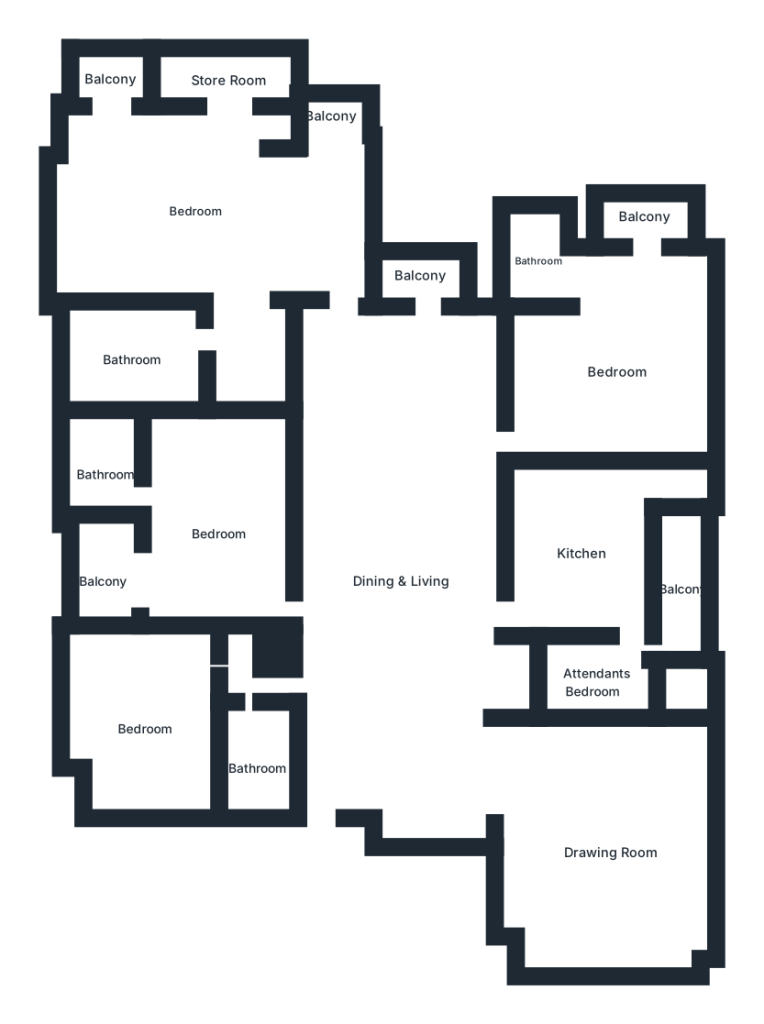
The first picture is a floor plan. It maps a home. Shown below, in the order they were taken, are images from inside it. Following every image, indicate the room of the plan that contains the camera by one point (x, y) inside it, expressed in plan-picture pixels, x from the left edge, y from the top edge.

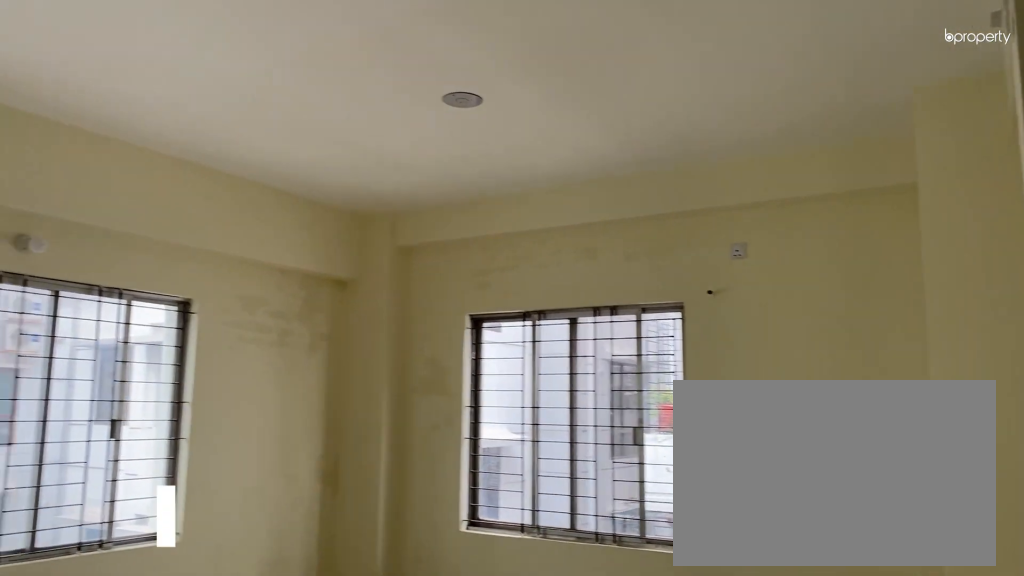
(608, 855)
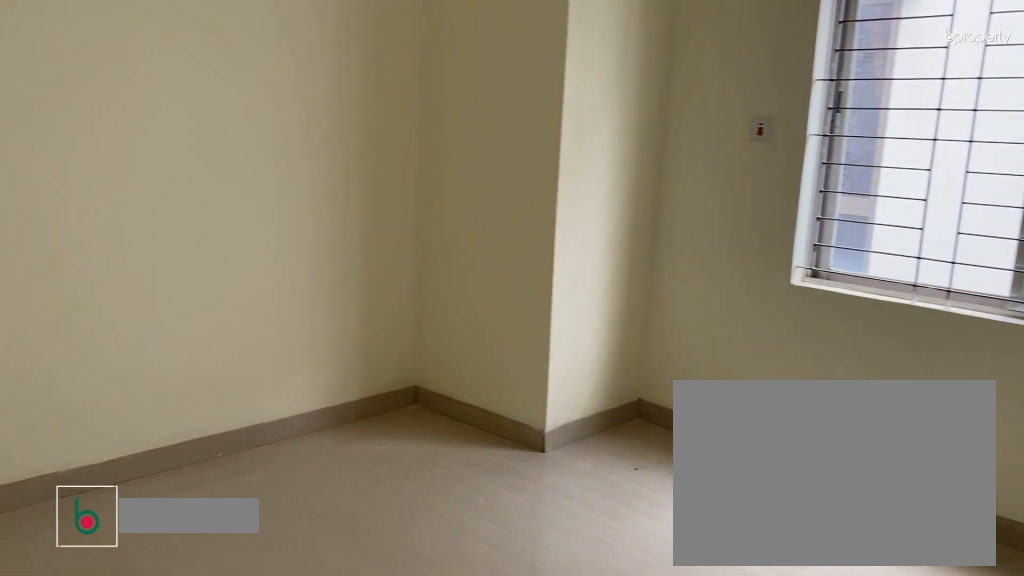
(148, 729)
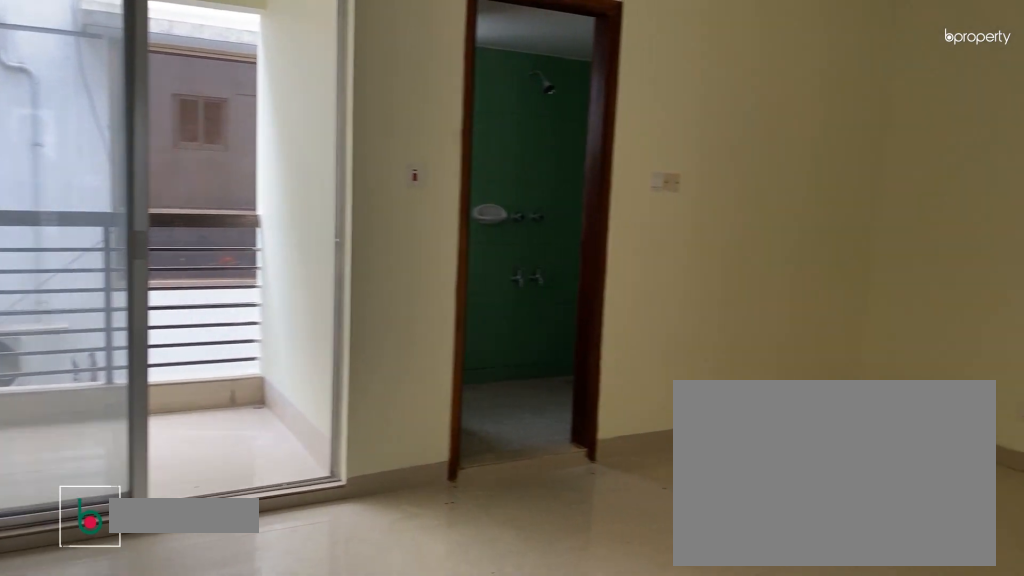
(220, 533)
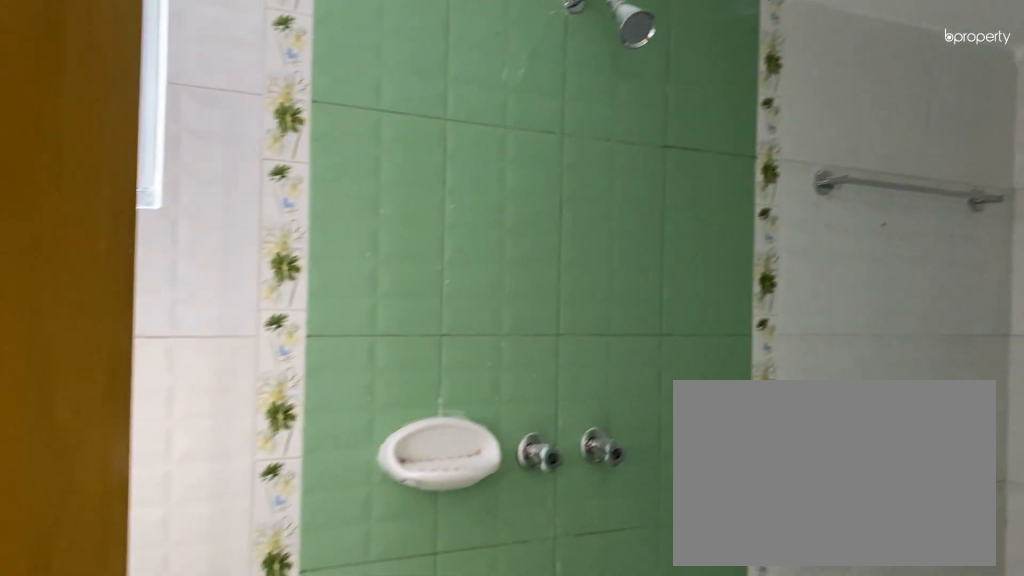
(104, 474)
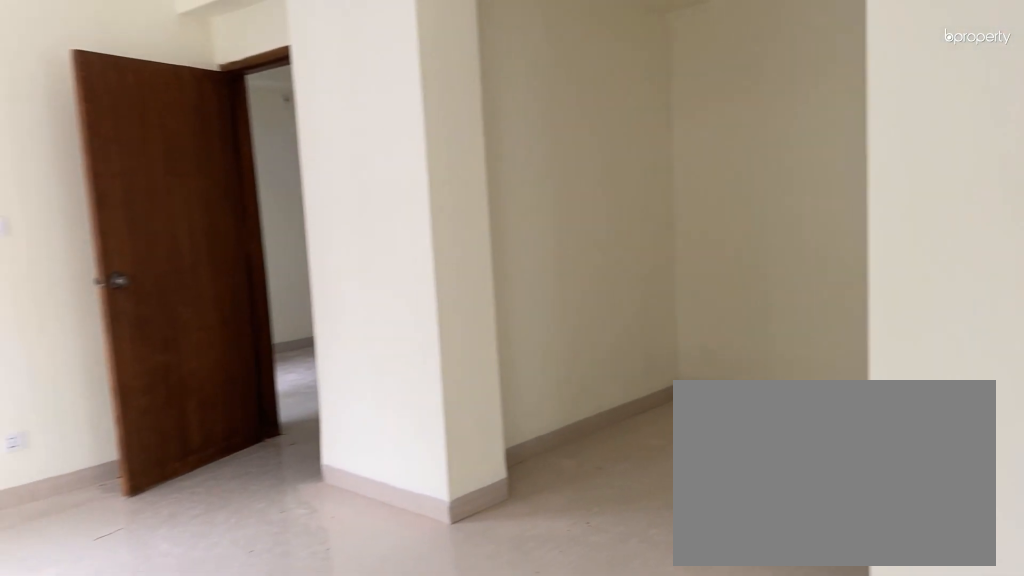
(201, 209)
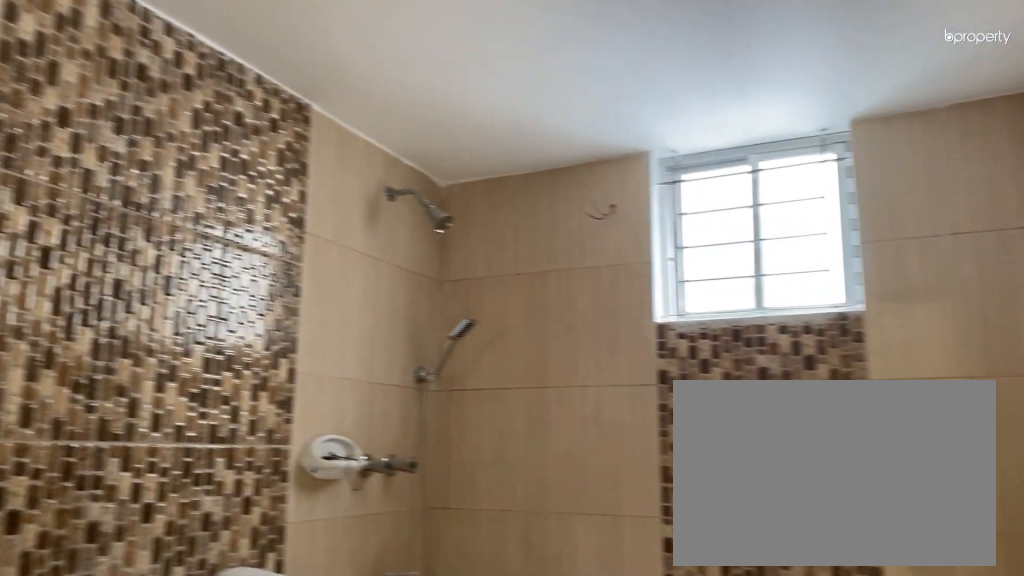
(135, 359)
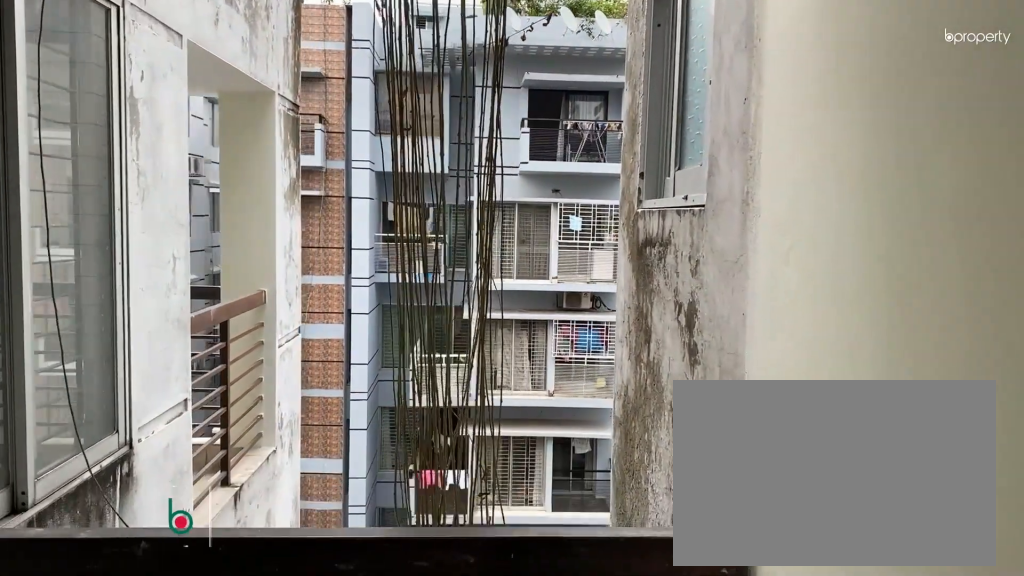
(421, 277)
